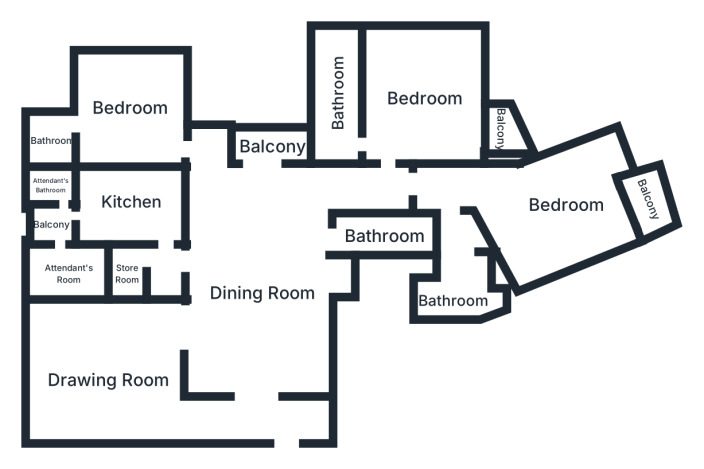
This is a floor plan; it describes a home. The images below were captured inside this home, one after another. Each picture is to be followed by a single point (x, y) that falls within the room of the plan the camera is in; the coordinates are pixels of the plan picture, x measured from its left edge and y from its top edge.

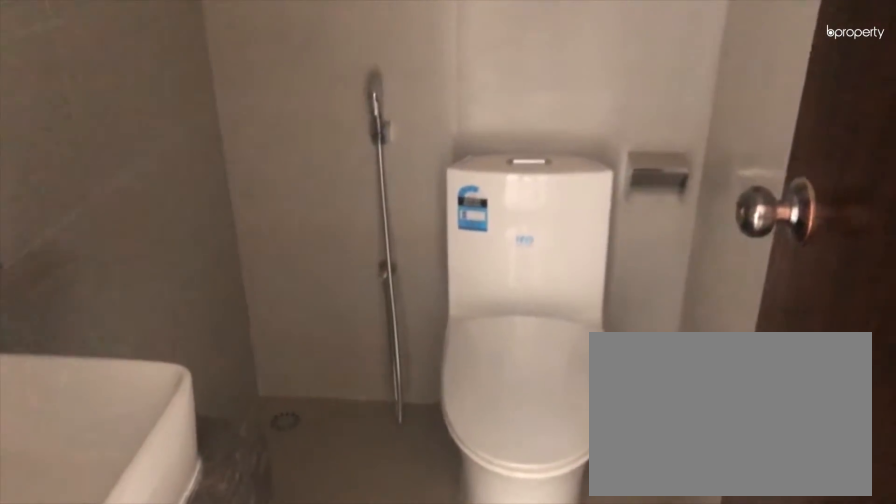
(384, 237)
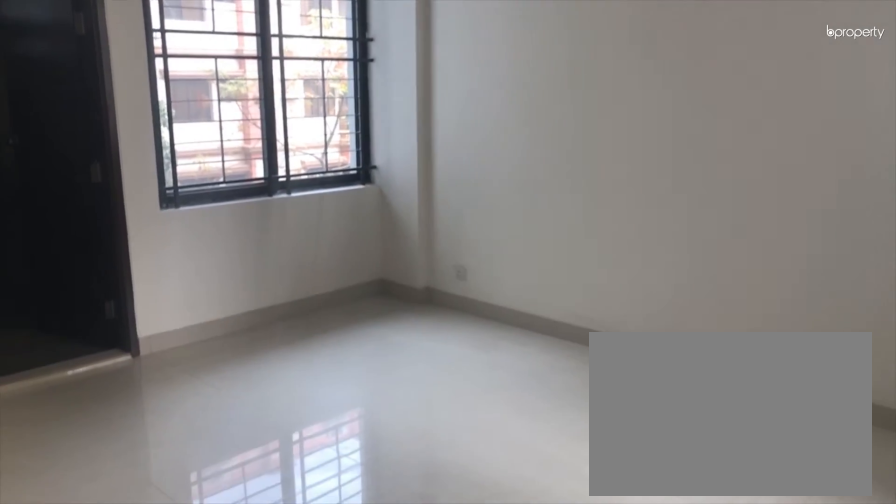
(129, 110)
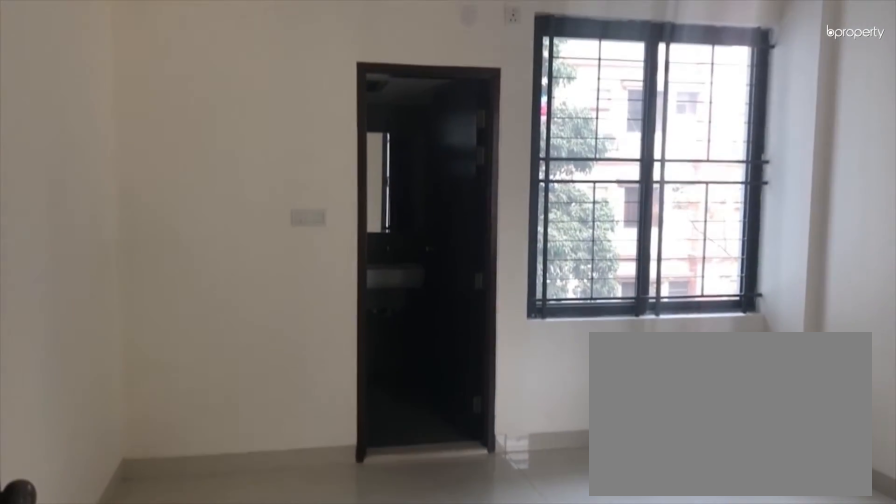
(129, 110)
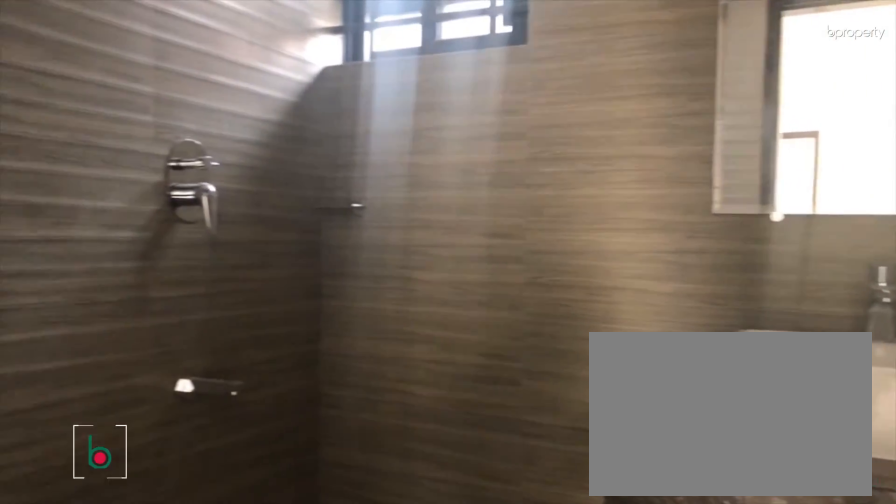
(56, 141)
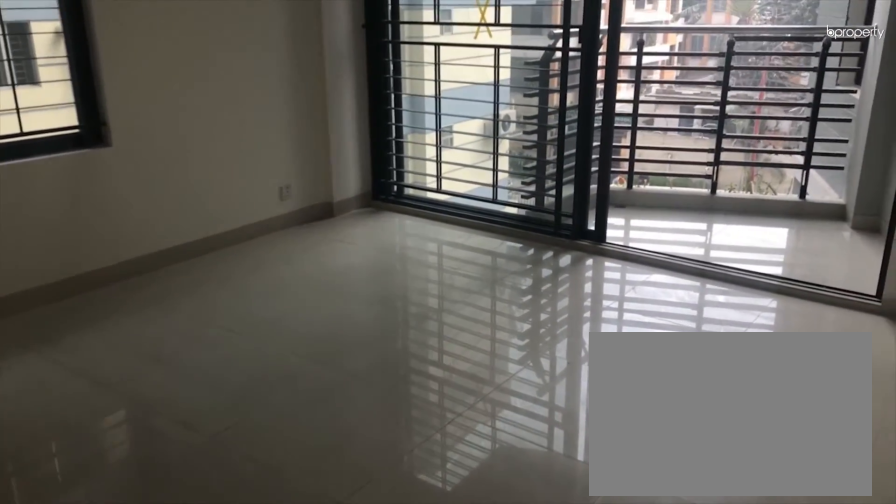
(425, 101)
